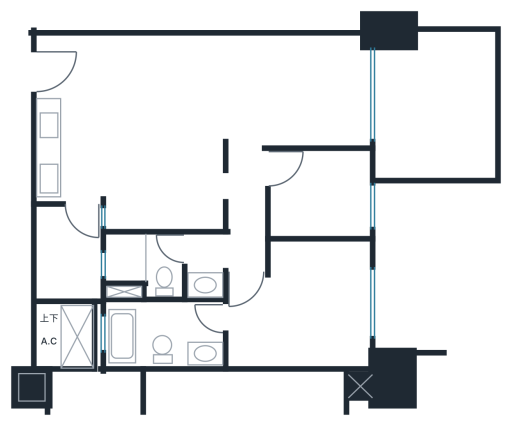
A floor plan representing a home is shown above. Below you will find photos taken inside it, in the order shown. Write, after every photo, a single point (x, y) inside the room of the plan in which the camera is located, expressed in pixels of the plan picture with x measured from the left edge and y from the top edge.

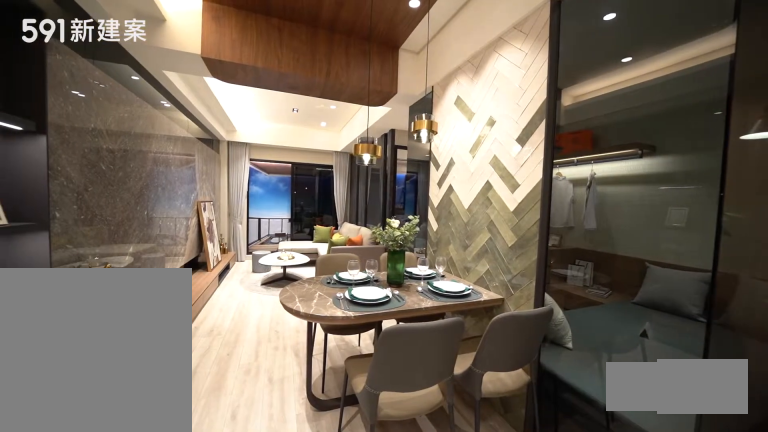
(168, 89)
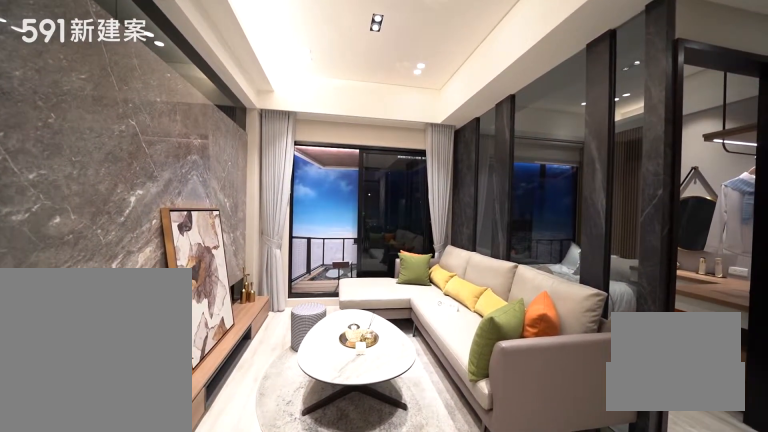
(304, 91)
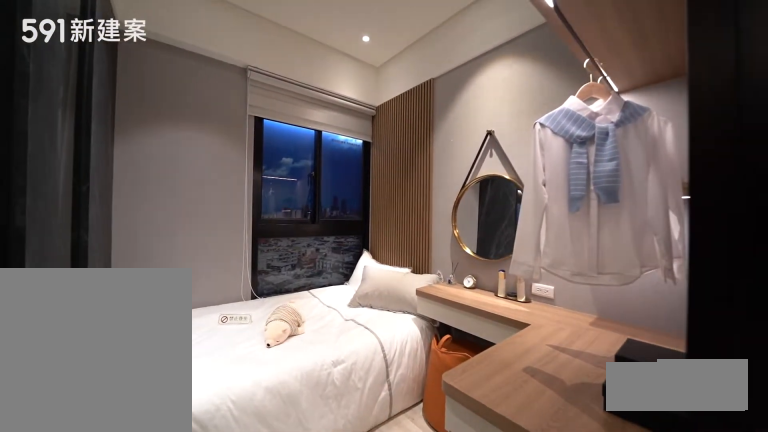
(324, 196)
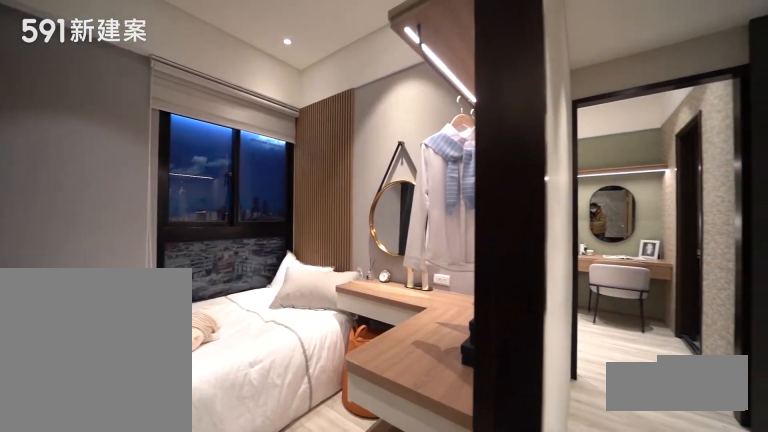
(324, 196)
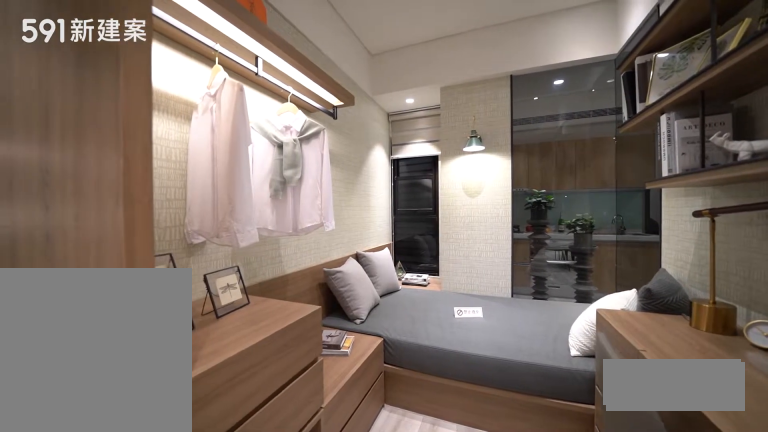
(160, 187)
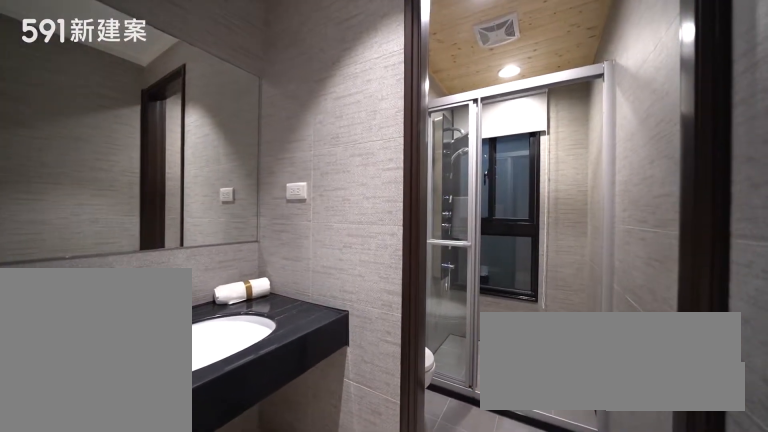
(158, 268)
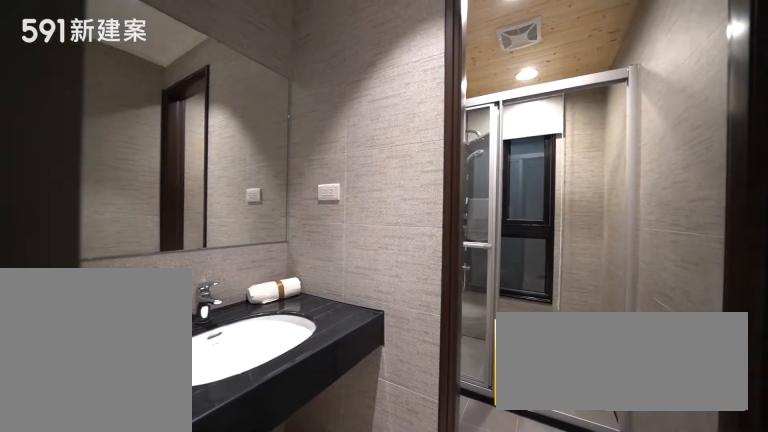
(158, 268)
